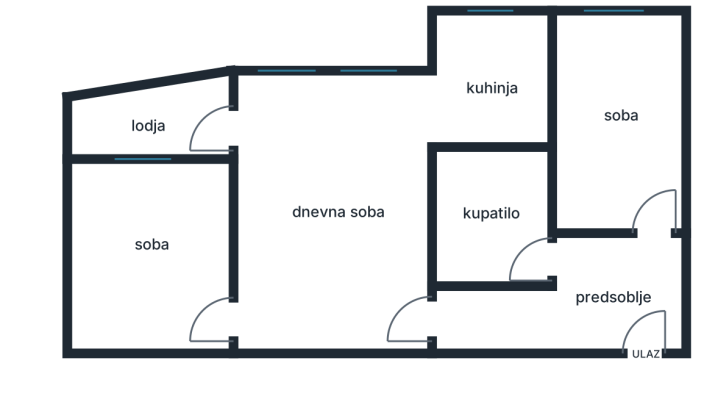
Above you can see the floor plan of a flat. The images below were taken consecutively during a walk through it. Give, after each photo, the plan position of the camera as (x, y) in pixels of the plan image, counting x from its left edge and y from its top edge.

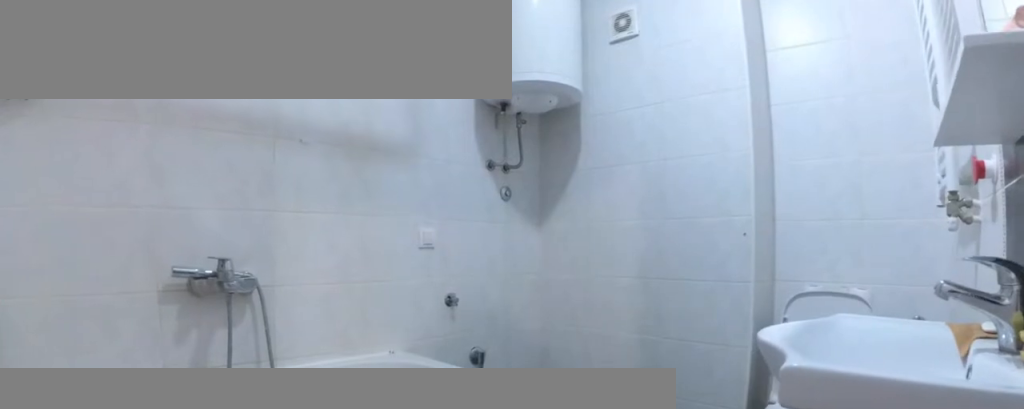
(529, 247)
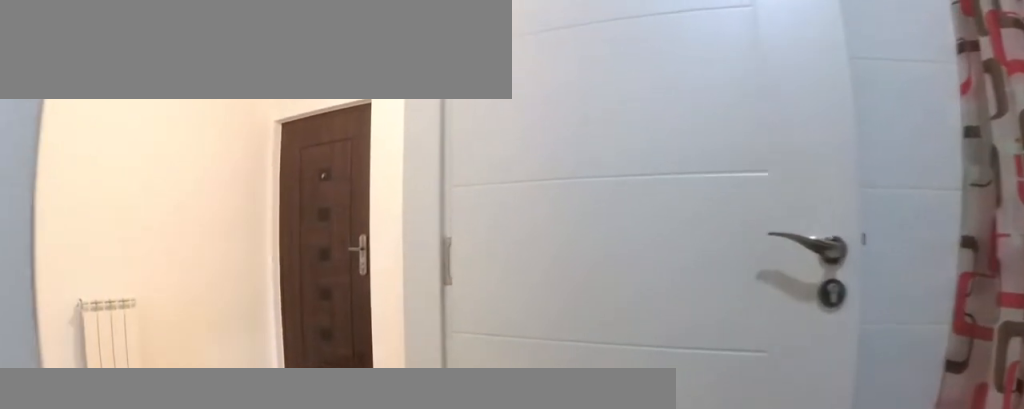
(490, 223)
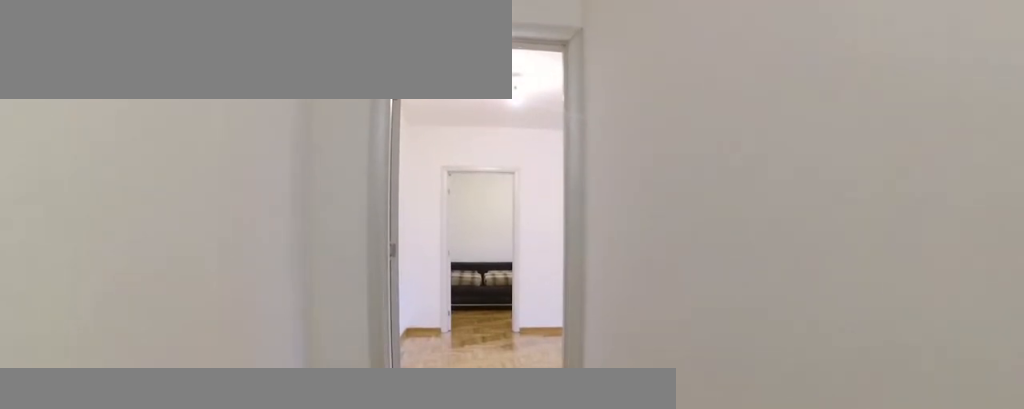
(554, 309)
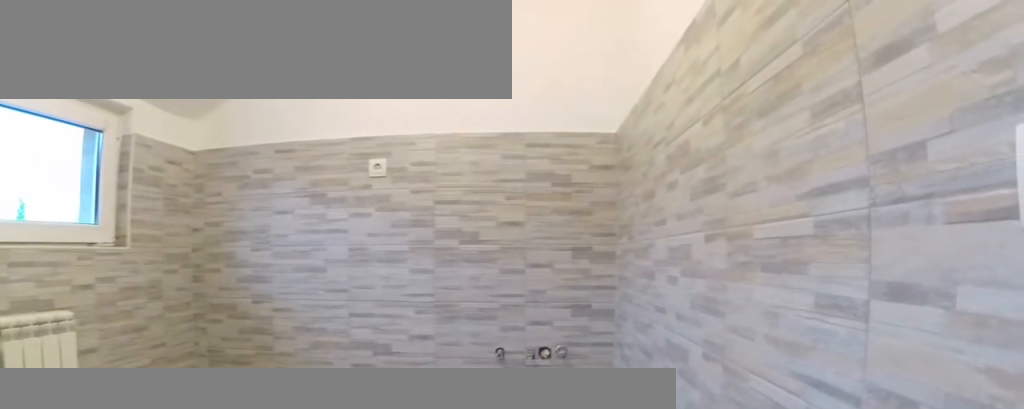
(419, 134)
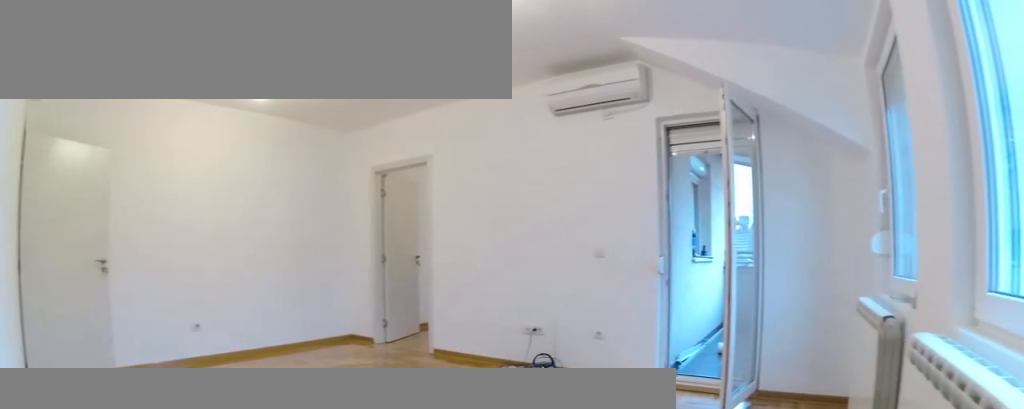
(449, 106)
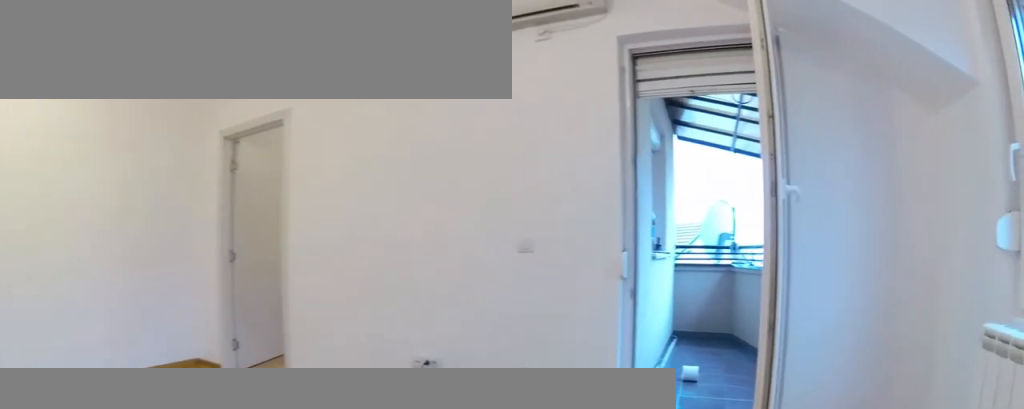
(382, 117)
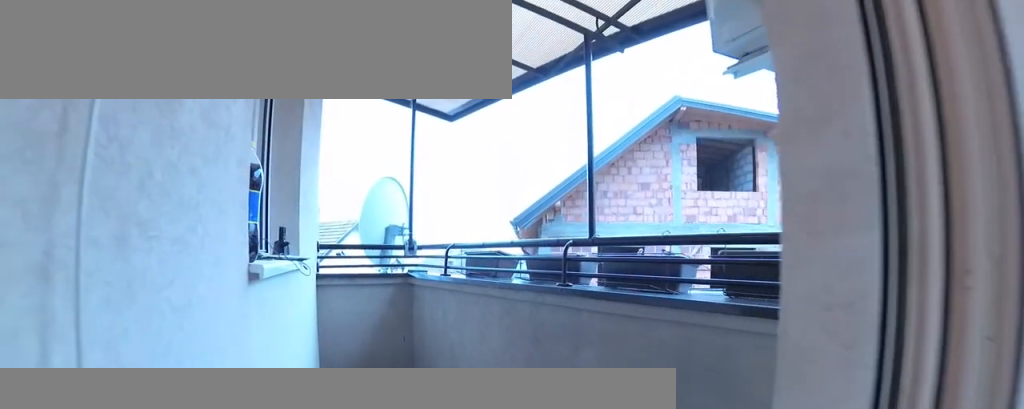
(275, 117)
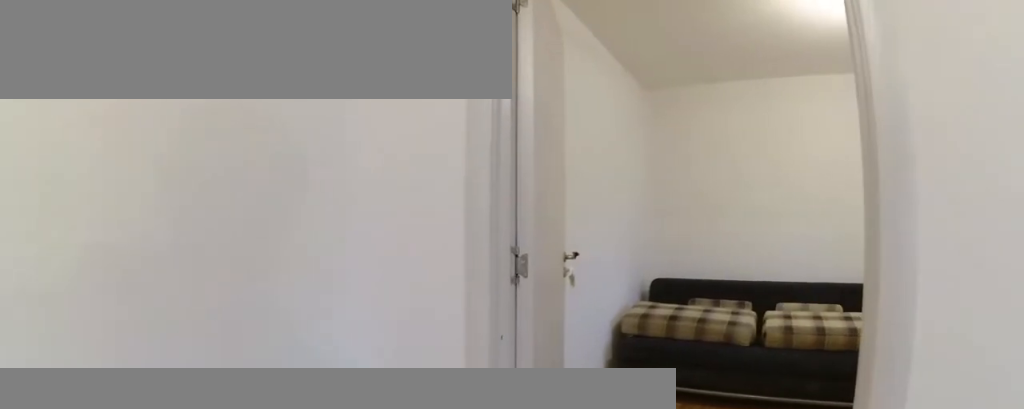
(287, 296)
